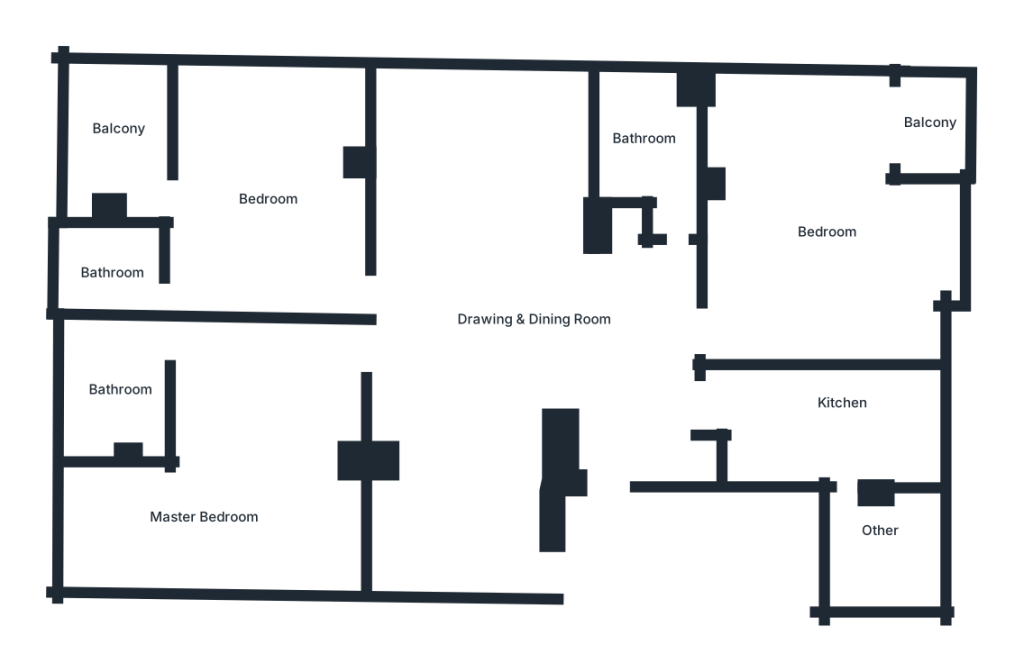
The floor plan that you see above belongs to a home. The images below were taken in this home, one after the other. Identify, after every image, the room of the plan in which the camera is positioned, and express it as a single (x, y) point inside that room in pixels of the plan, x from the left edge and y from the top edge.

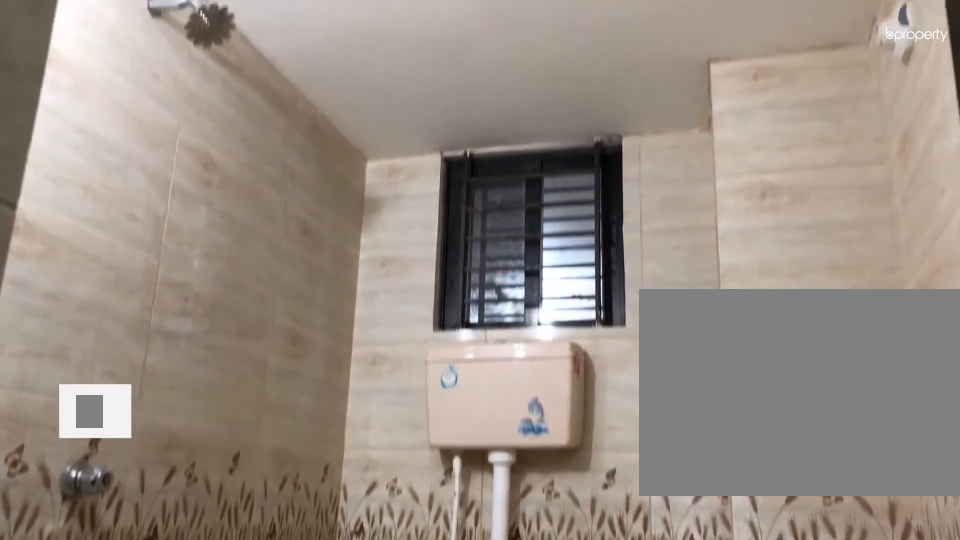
(658, 135)
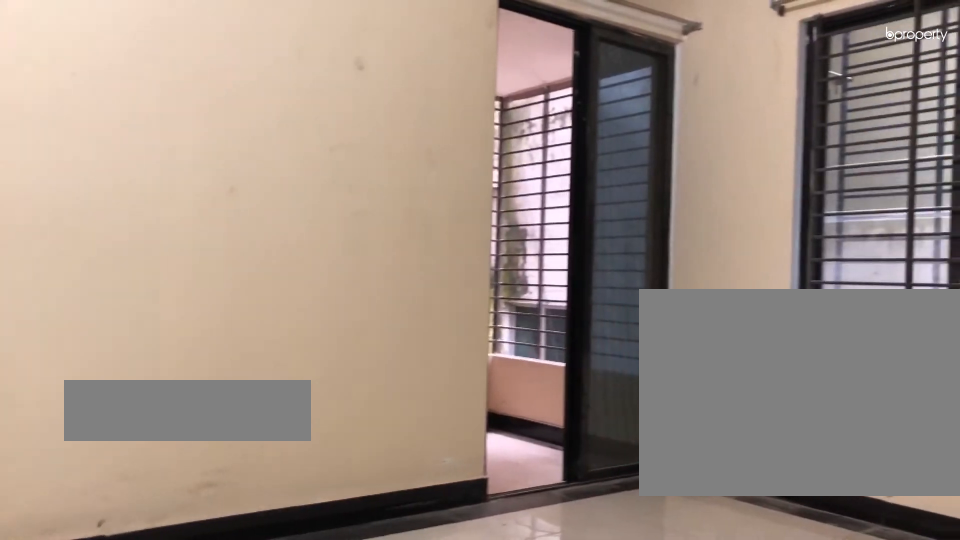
(281, 210)
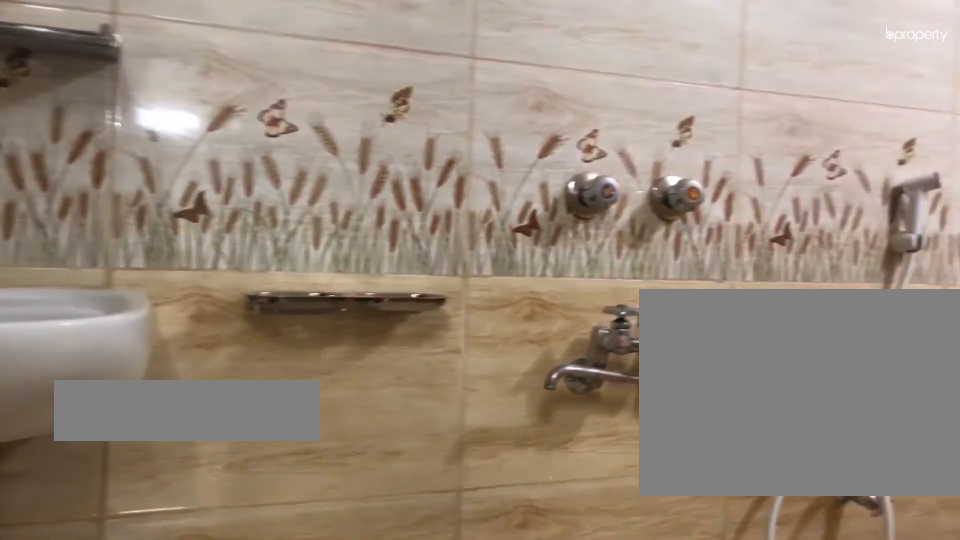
(111, 264)
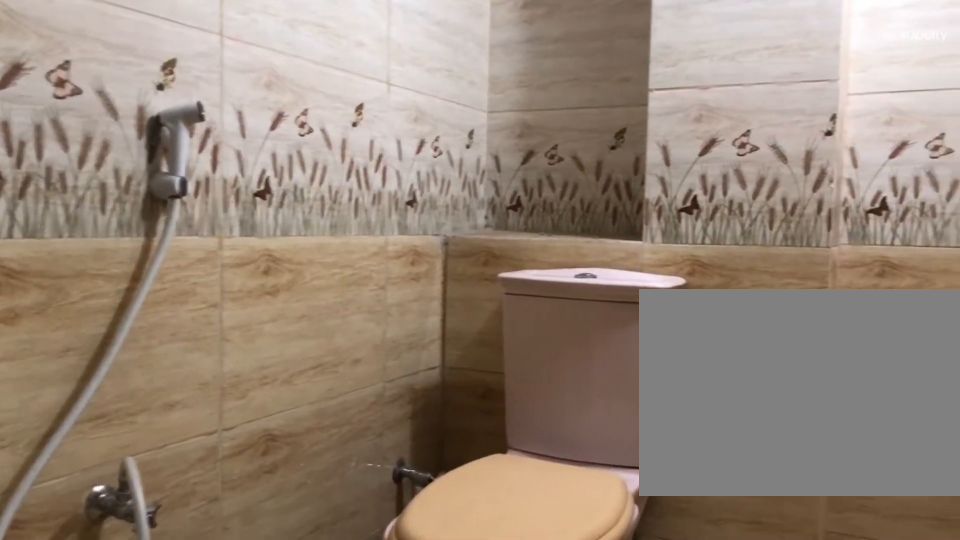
(111, 264)
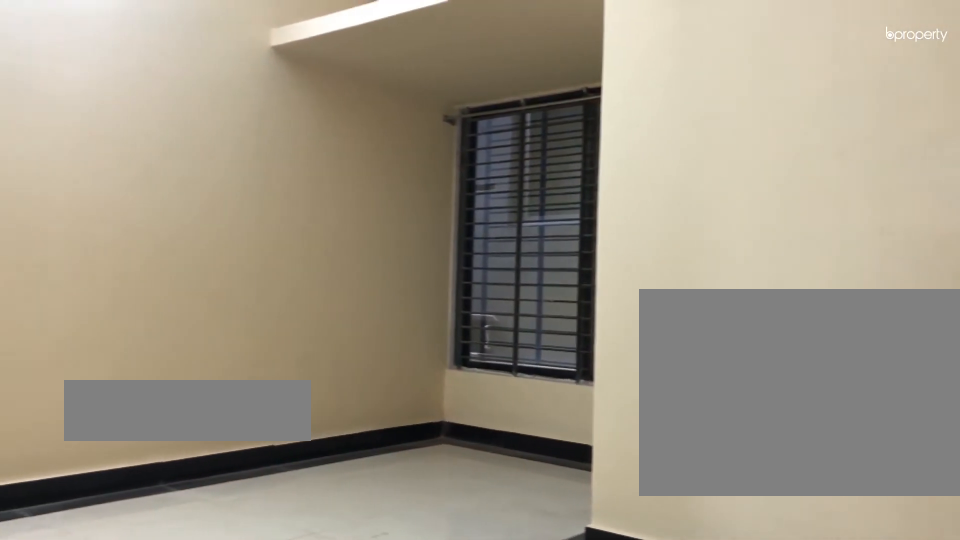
(240, 454)
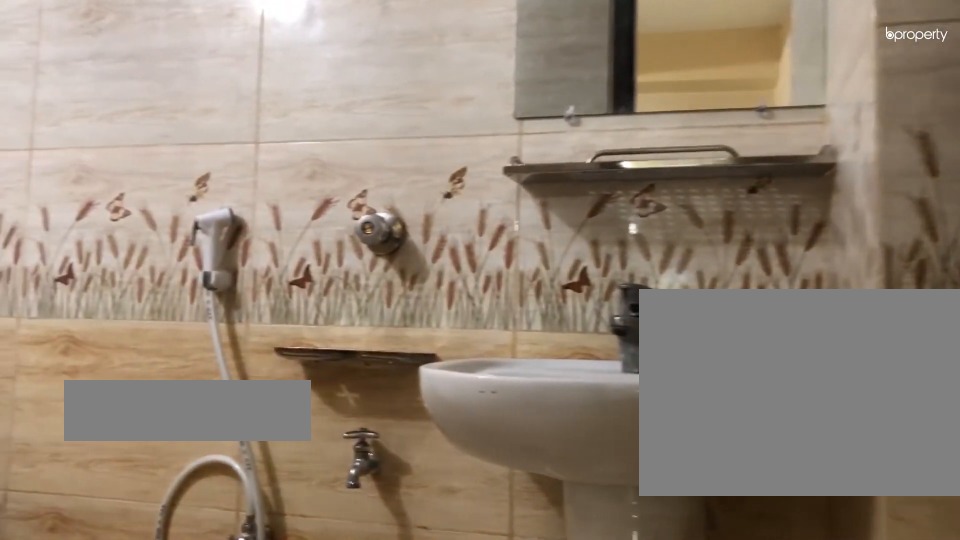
(135, 413)
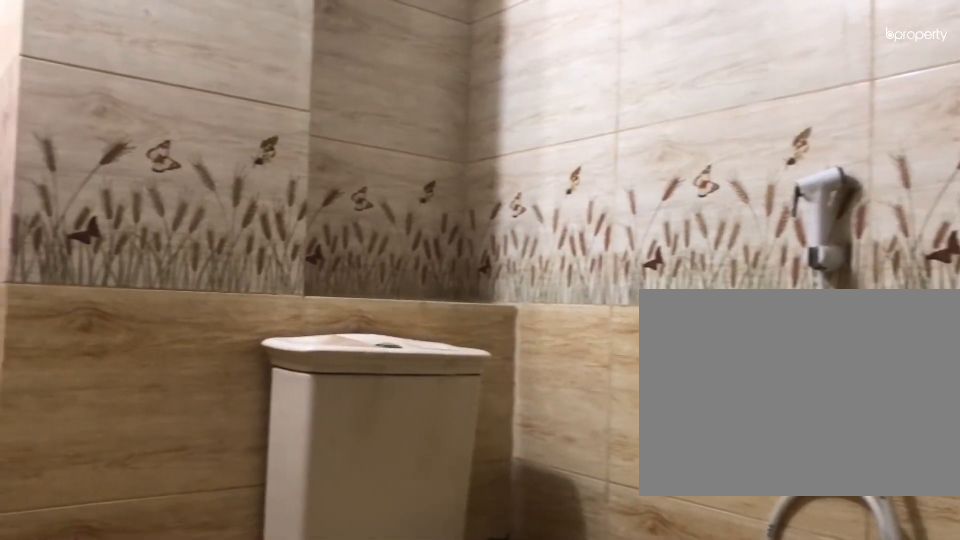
(135, 413)
